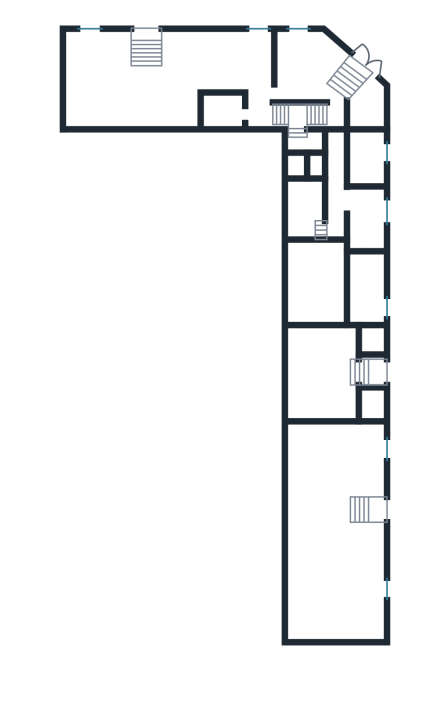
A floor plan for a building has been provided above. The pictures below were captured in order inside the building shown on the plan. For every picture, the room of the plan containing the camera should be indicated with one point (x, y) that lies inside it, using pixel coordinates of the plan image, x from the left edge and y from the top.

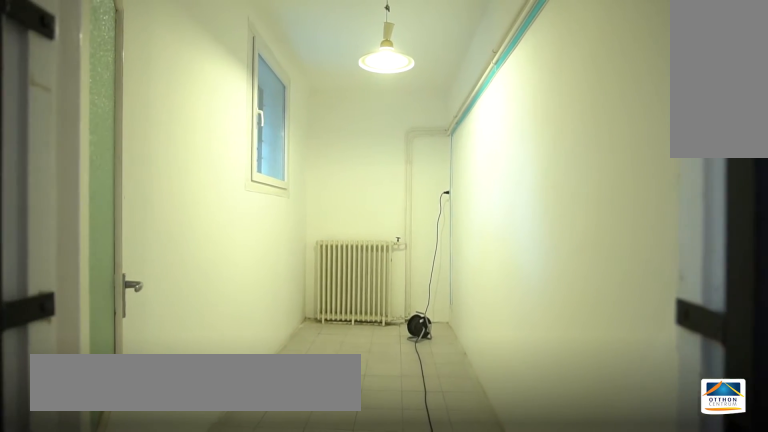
(364, 309)
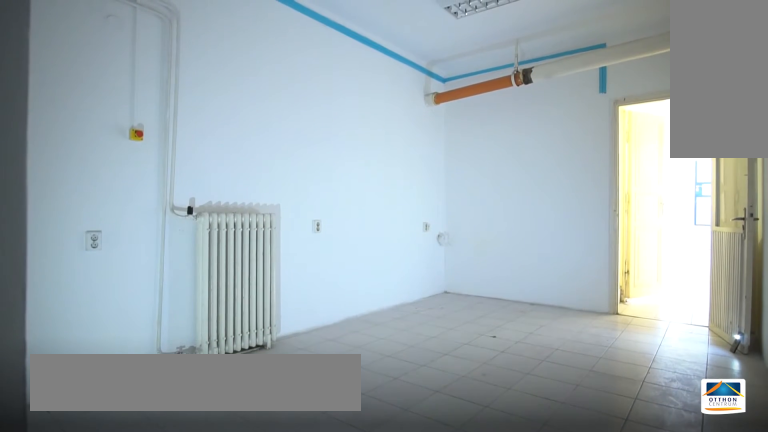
(322, 279)
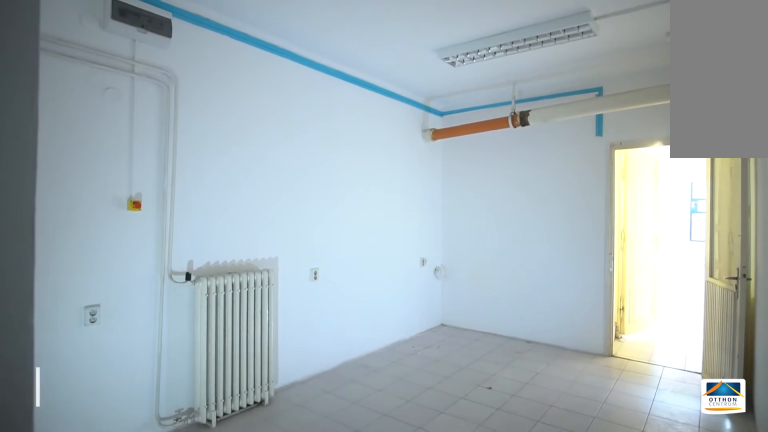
(322, 279)
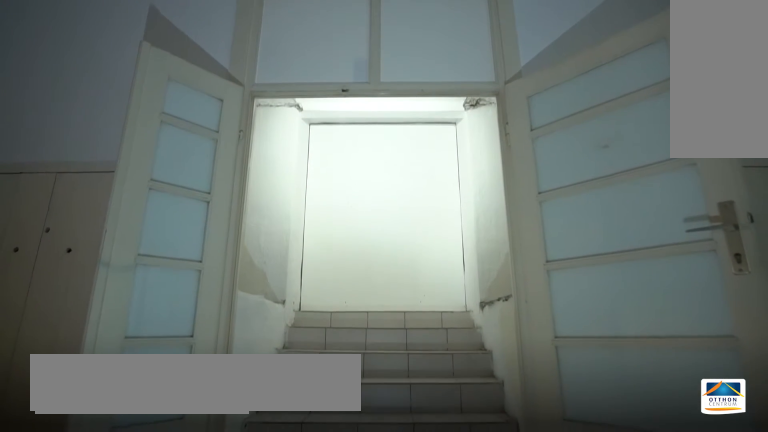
(324, 377)
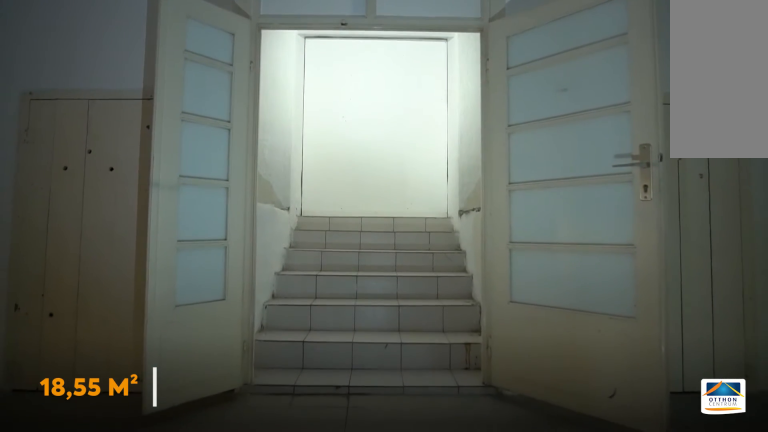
(324, 377)
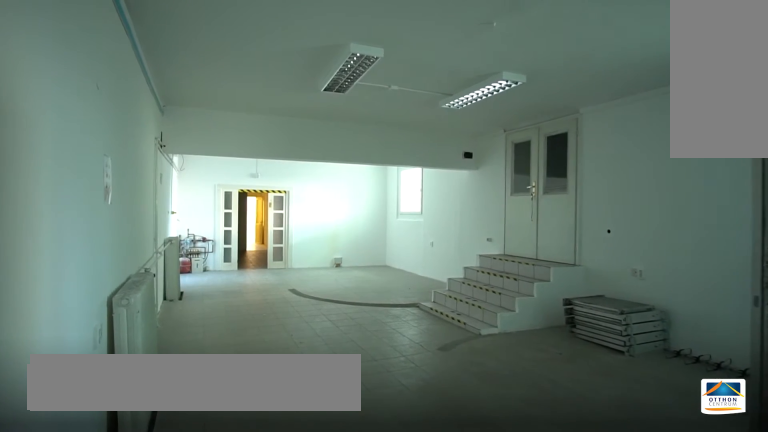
(322, 517)
